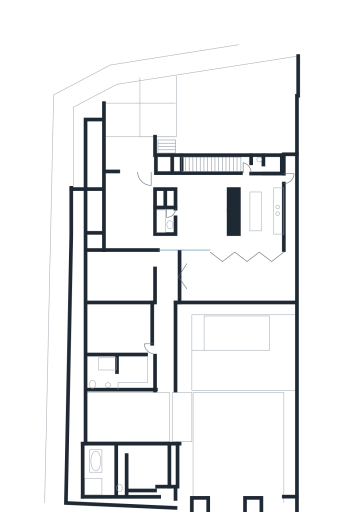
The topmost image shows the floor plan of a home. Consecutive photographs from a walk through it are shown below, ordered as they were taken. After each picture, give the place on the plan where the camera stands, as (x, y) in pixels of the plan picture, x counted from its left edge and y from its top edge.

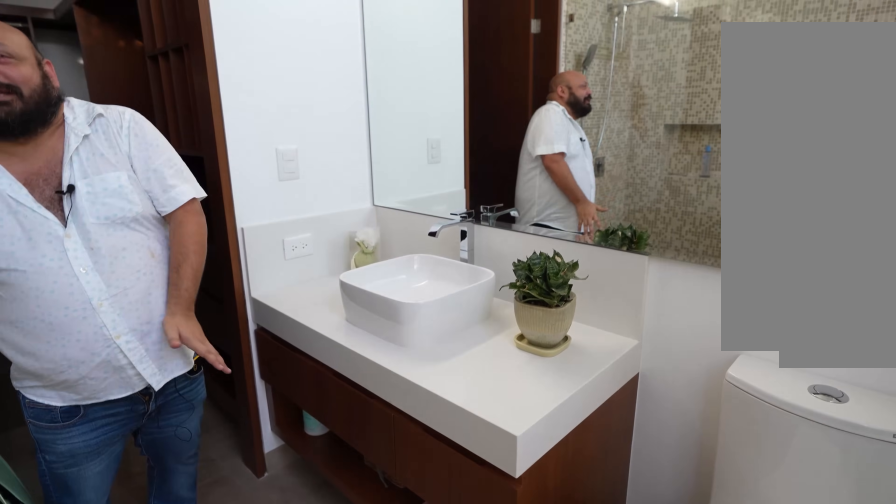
(100, 377)
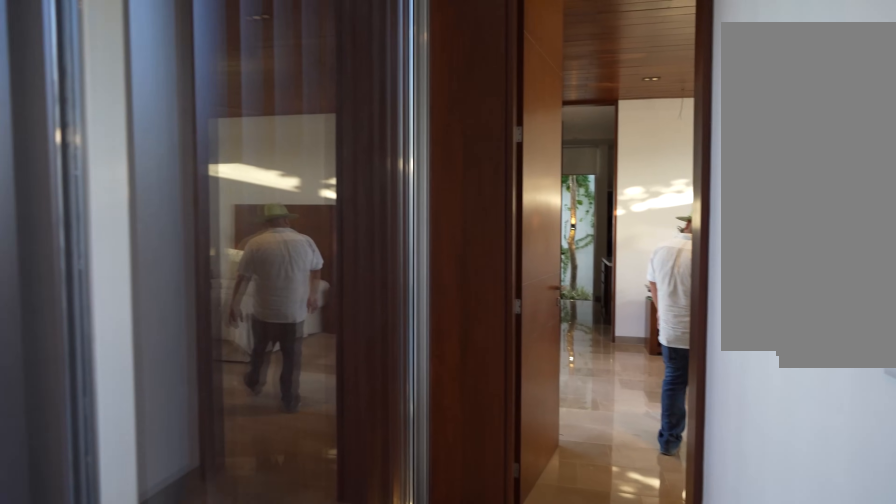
(162, 363)
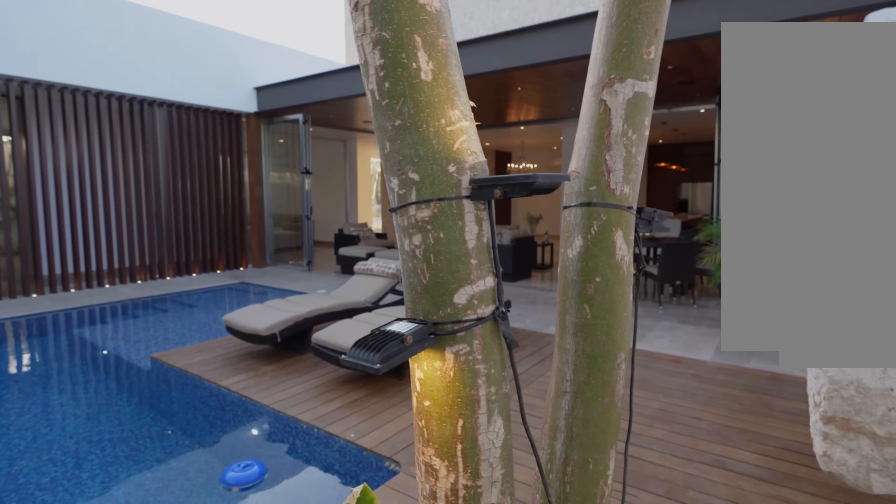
(267, 400)
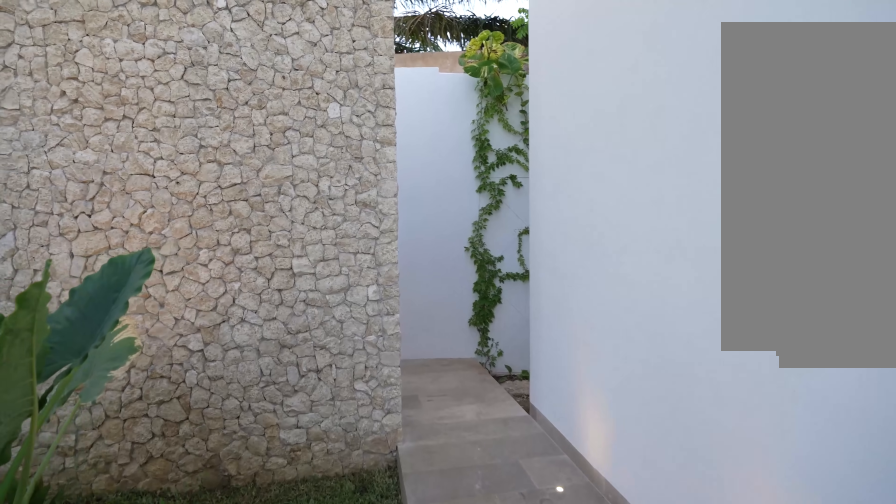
(184, 476)
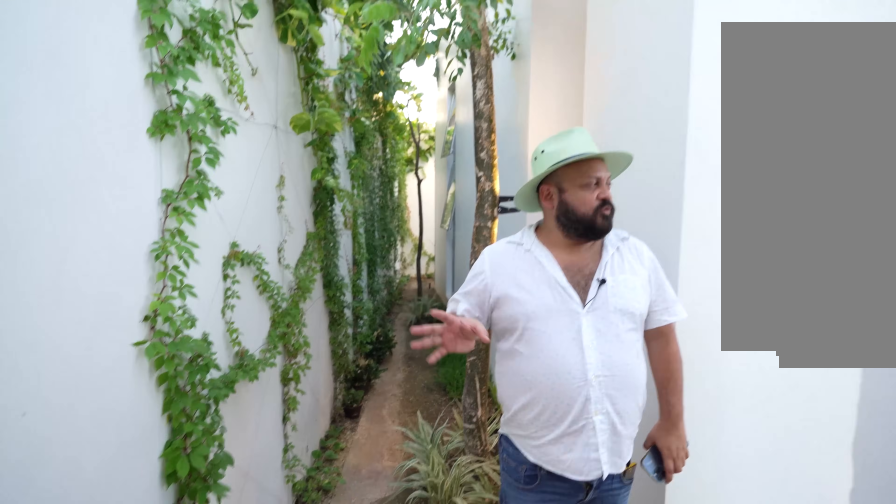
(180, 505)
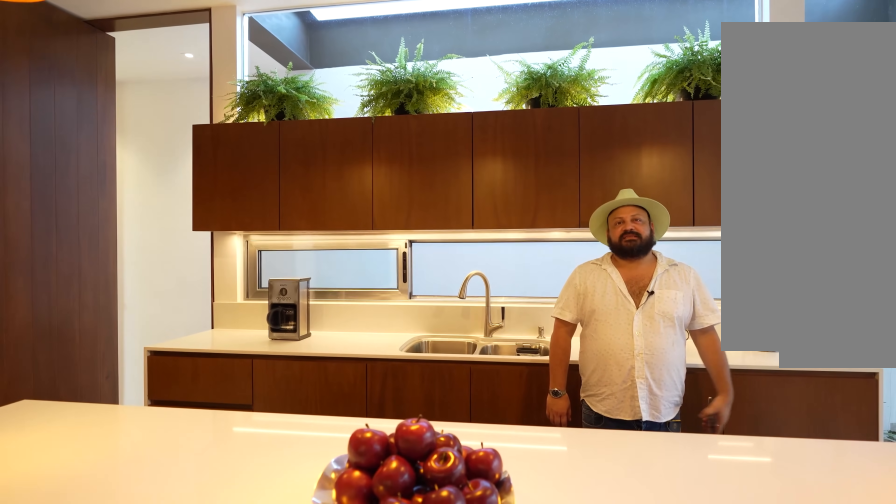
(243, 208)
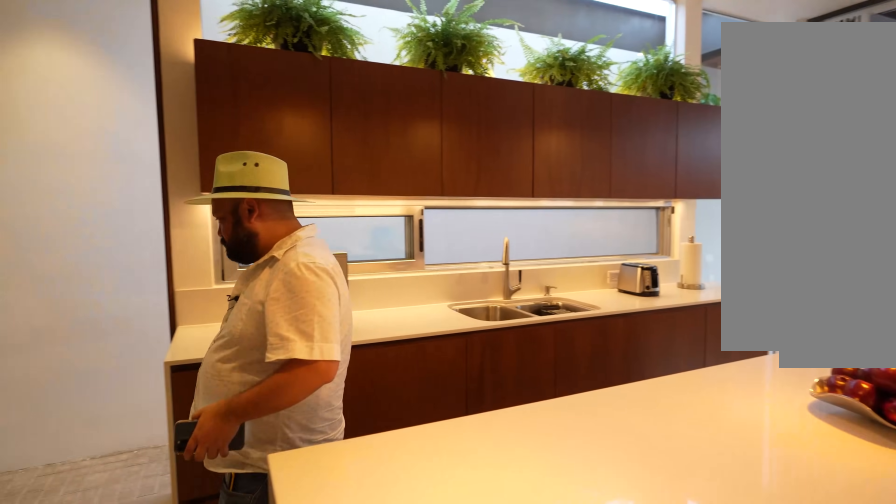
(245, 202)
